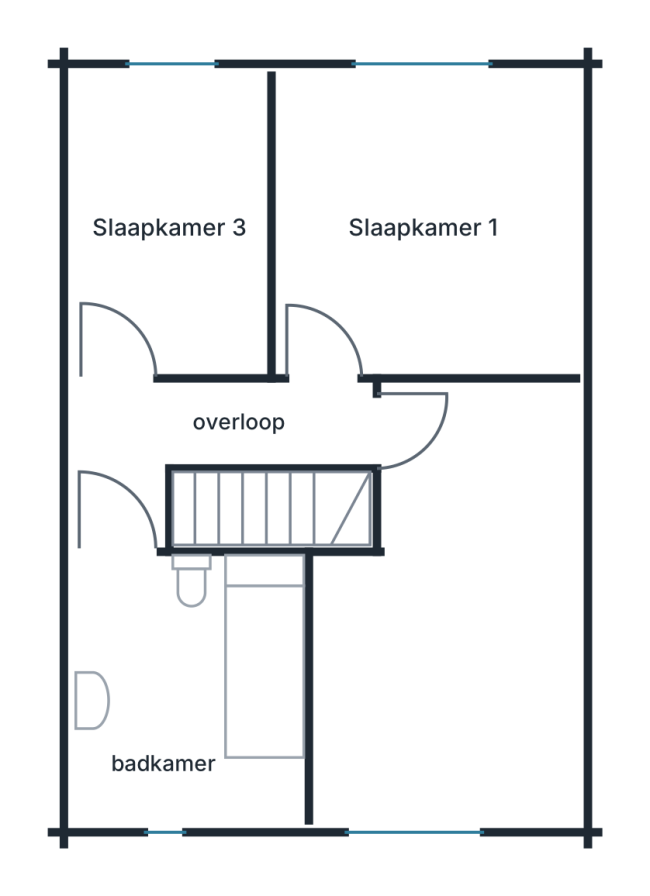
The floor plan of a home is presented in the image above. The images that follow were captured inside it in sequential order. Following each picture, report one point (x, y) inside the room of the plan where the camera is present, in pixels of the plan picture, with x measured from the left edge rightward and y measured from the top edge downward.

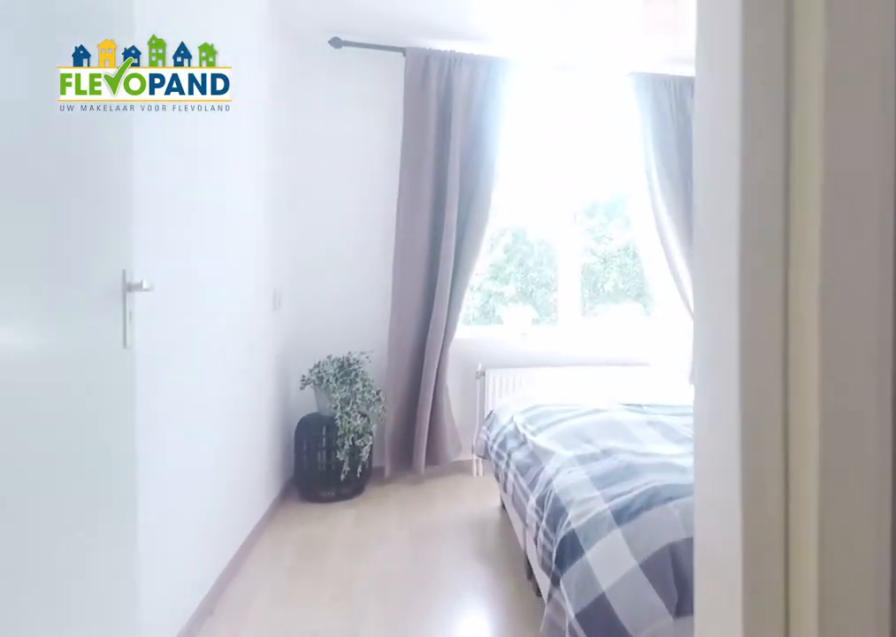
(198, 446)
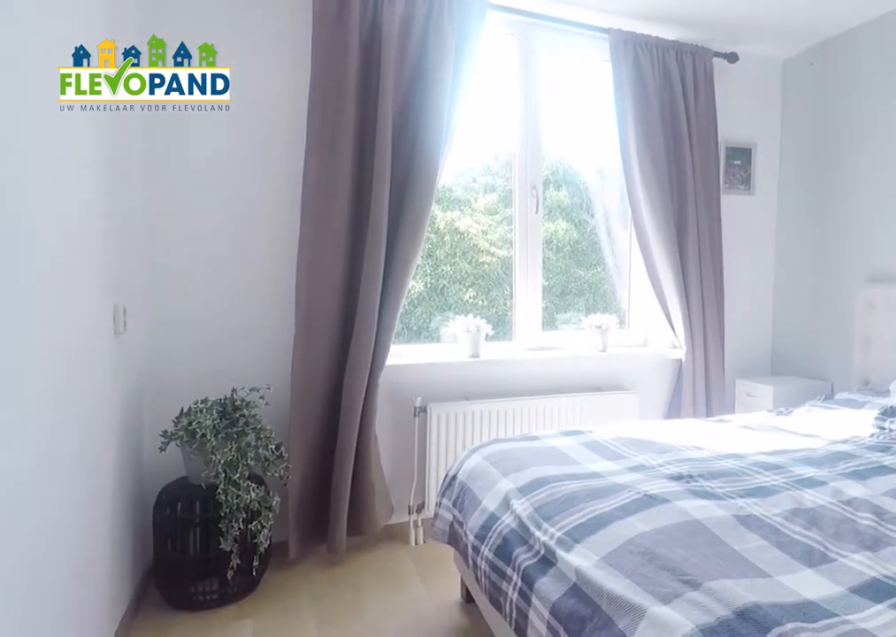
(426, 223)
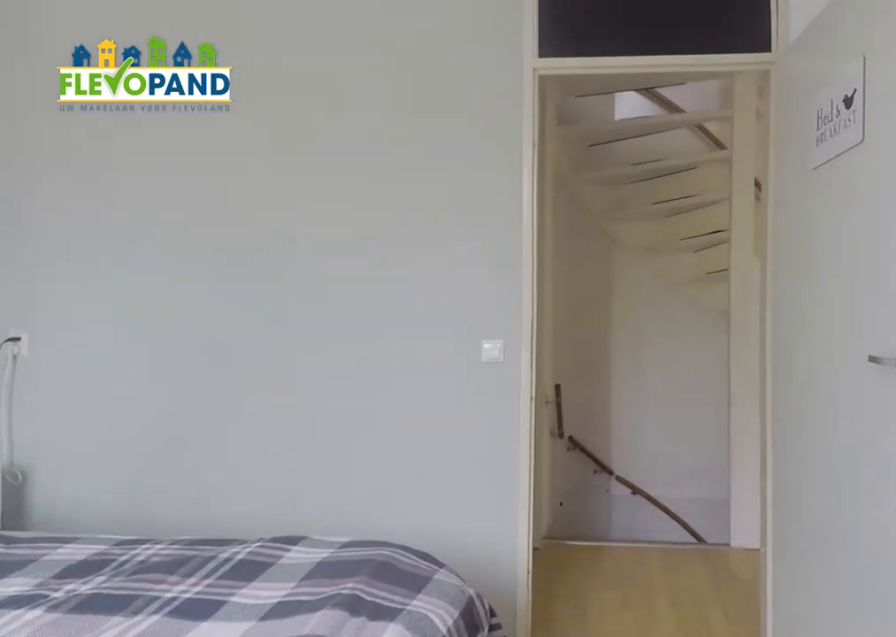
(426, 223)
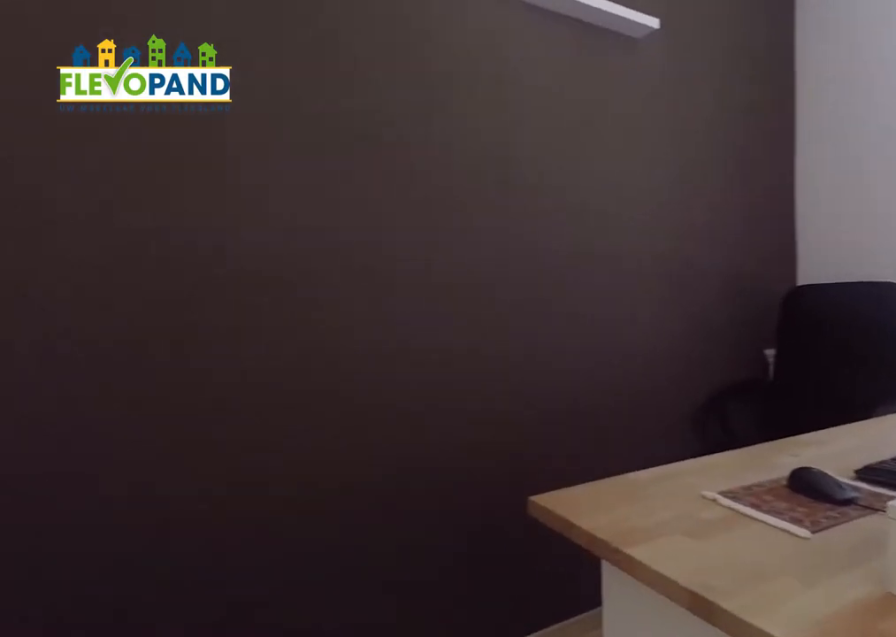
(454, 620)
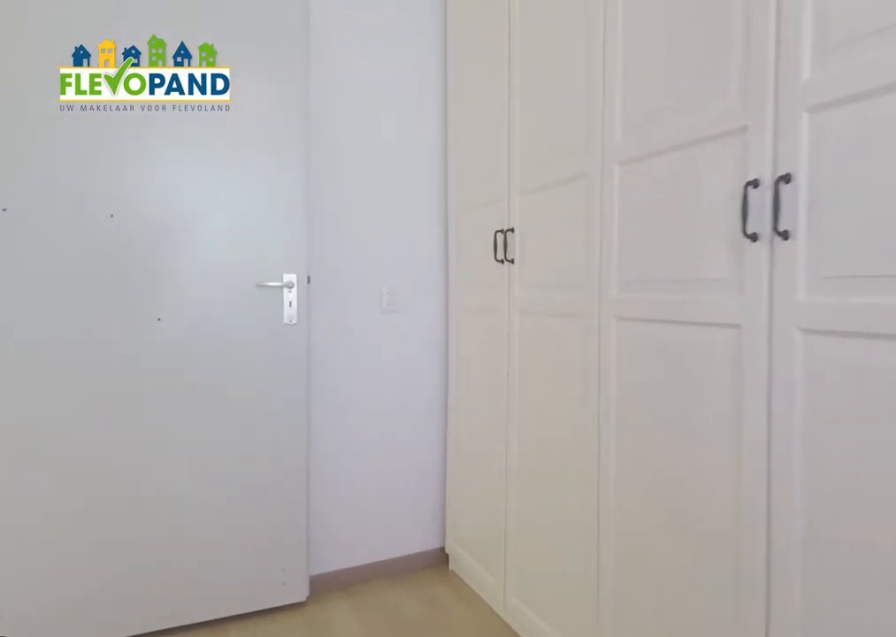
(454, 620)
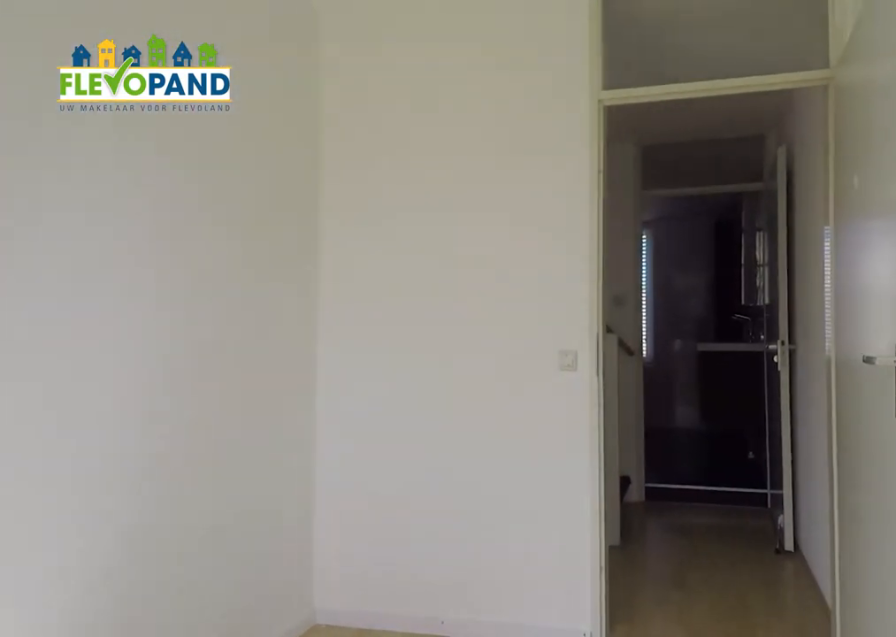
(169, 223)
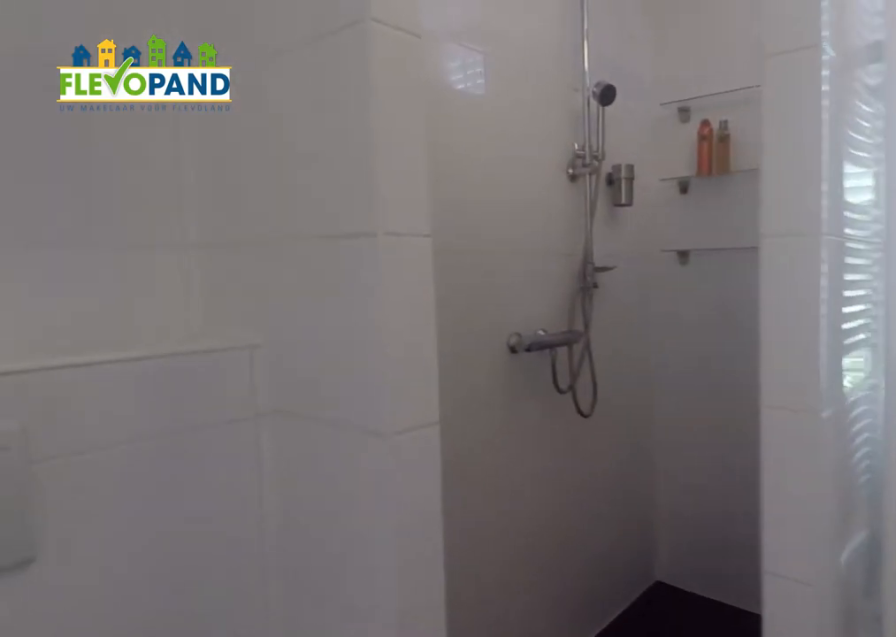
(257, 649)
